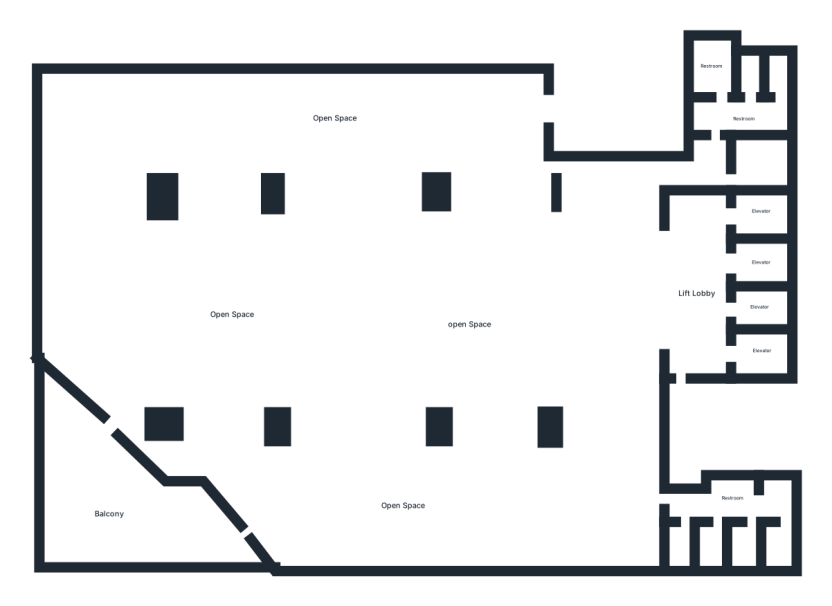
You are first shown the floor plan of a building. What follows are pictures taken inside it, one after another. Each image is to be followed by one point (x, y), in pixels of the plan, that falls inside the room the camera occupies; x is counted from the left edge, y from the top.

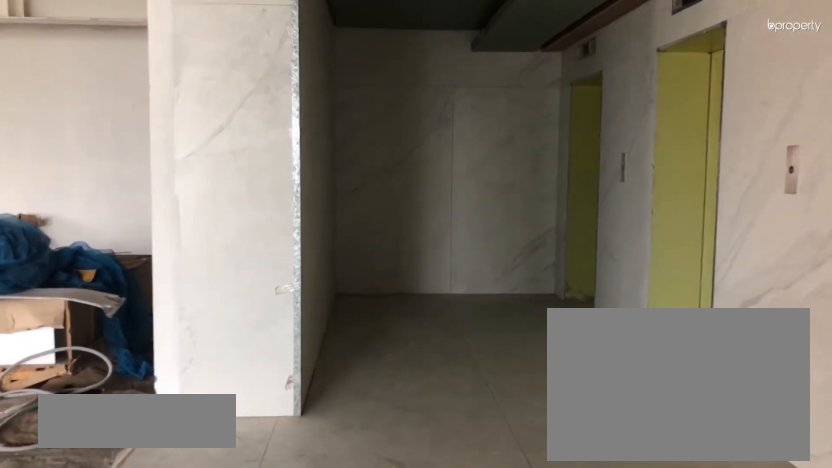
(697, 290)
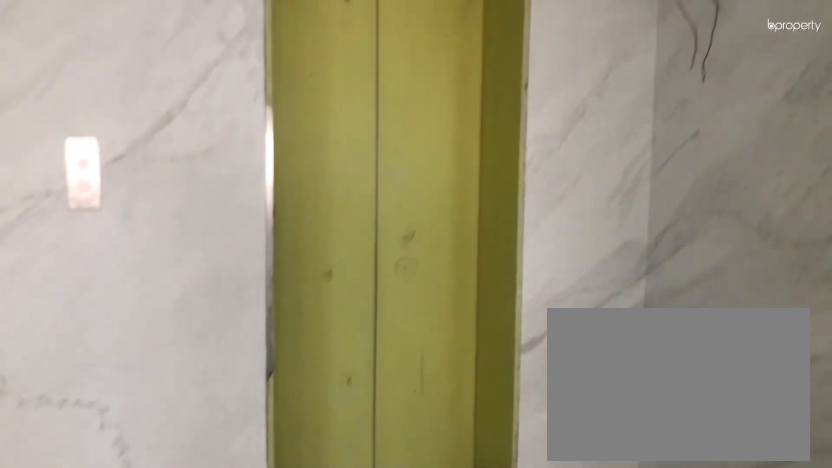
(697, 290)
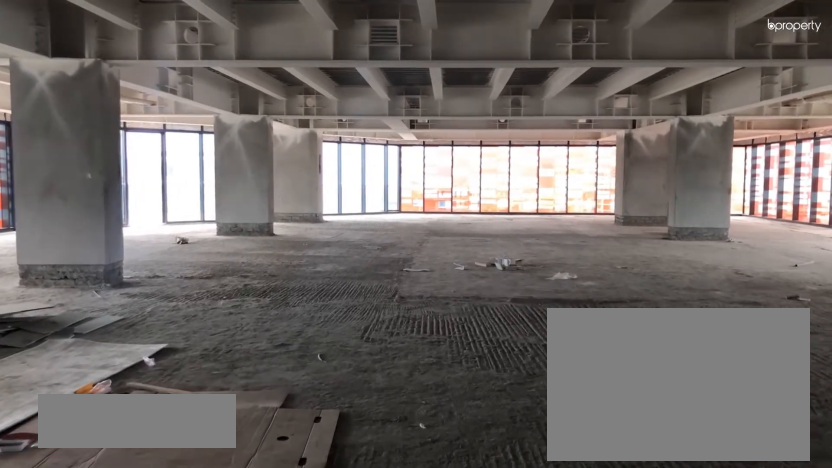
(514, 297)
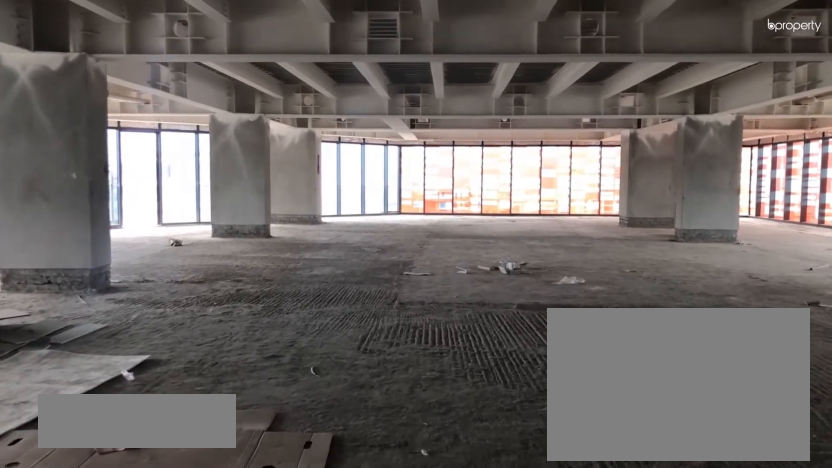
(514, 297)
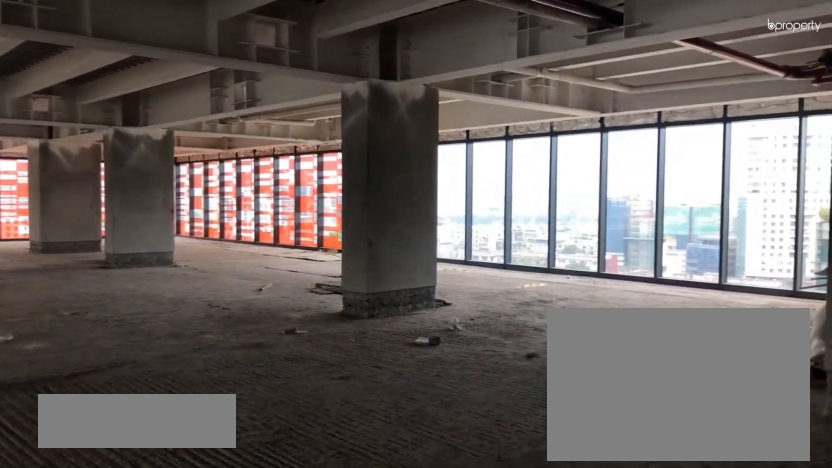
(382, 282)
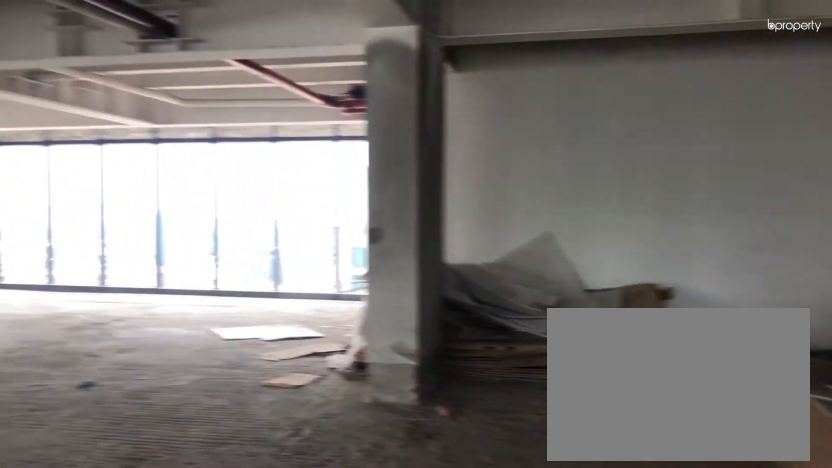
(534, 250)
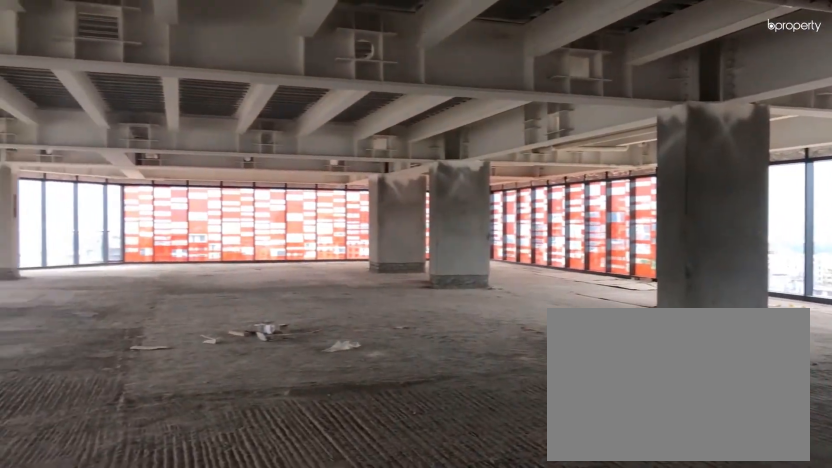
(426, 331)
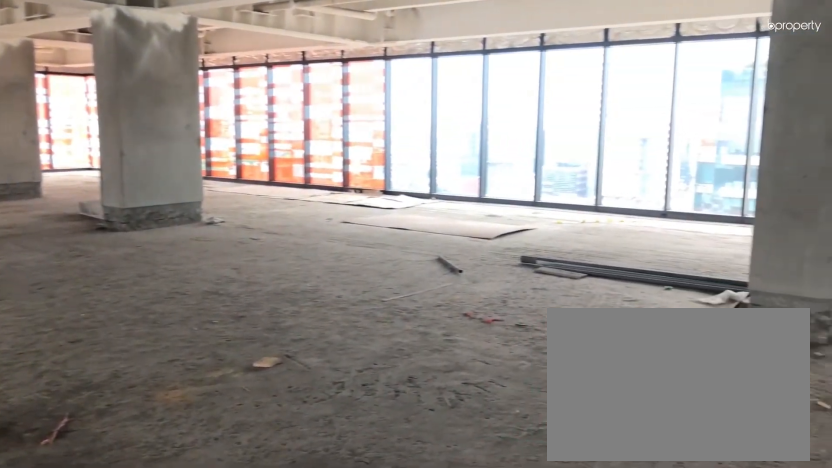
(298, 277)
